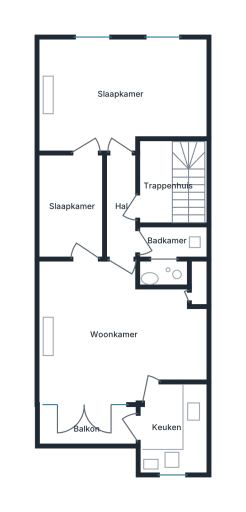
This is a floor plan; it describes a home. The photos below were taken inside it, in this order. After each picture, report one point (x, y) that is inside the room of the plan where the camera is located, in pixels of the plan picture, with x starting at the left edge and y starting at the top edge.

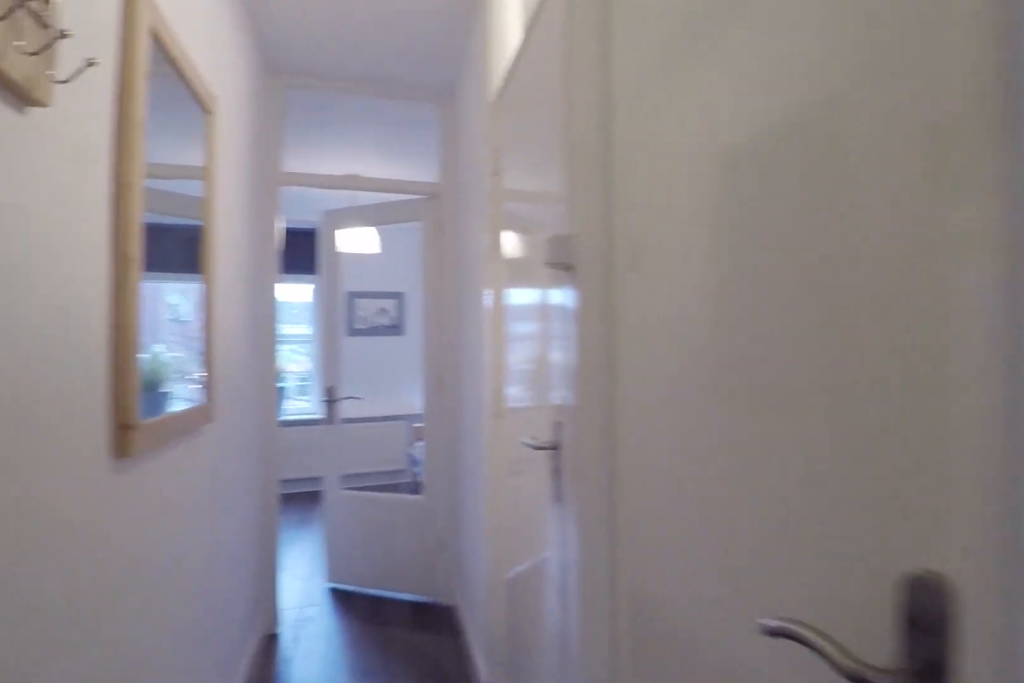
(121, 206)
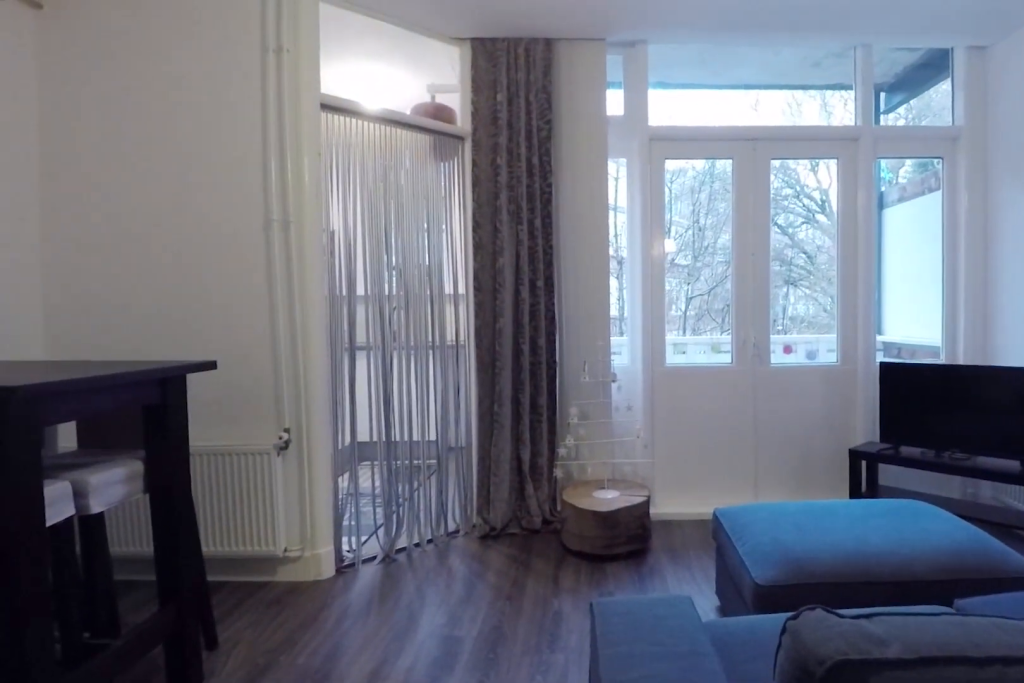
(115, 333)
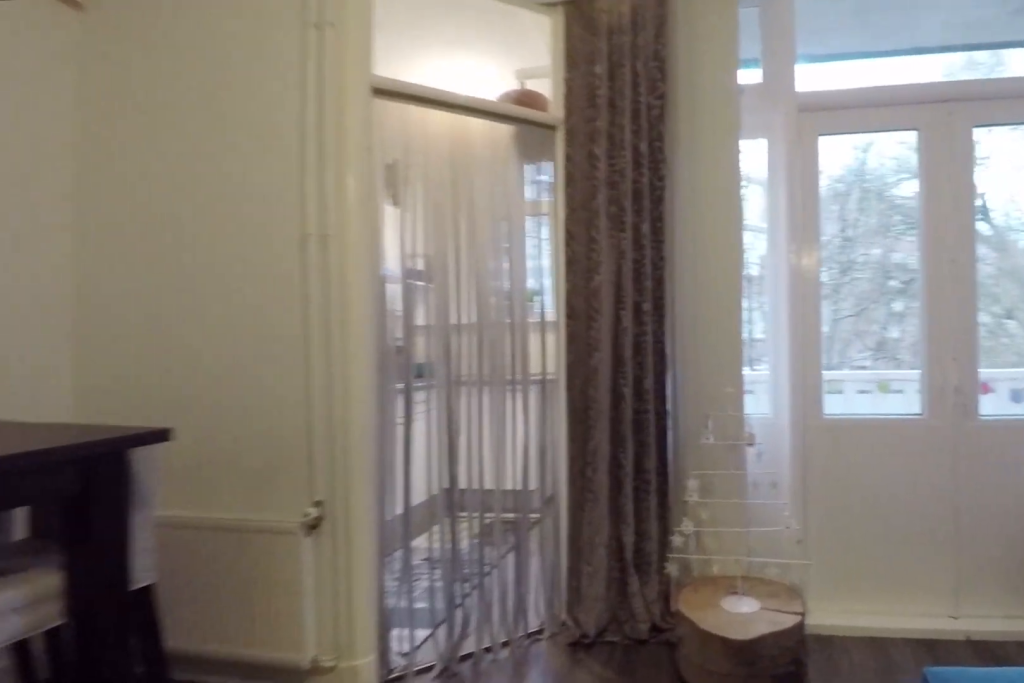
(115, 333)
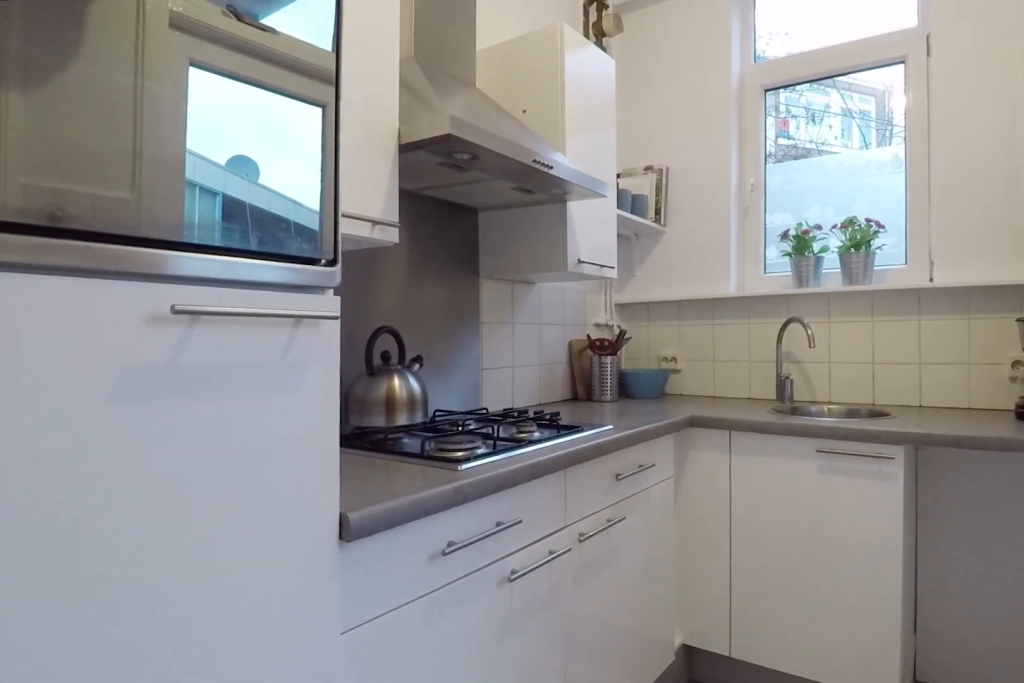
(174, 428)
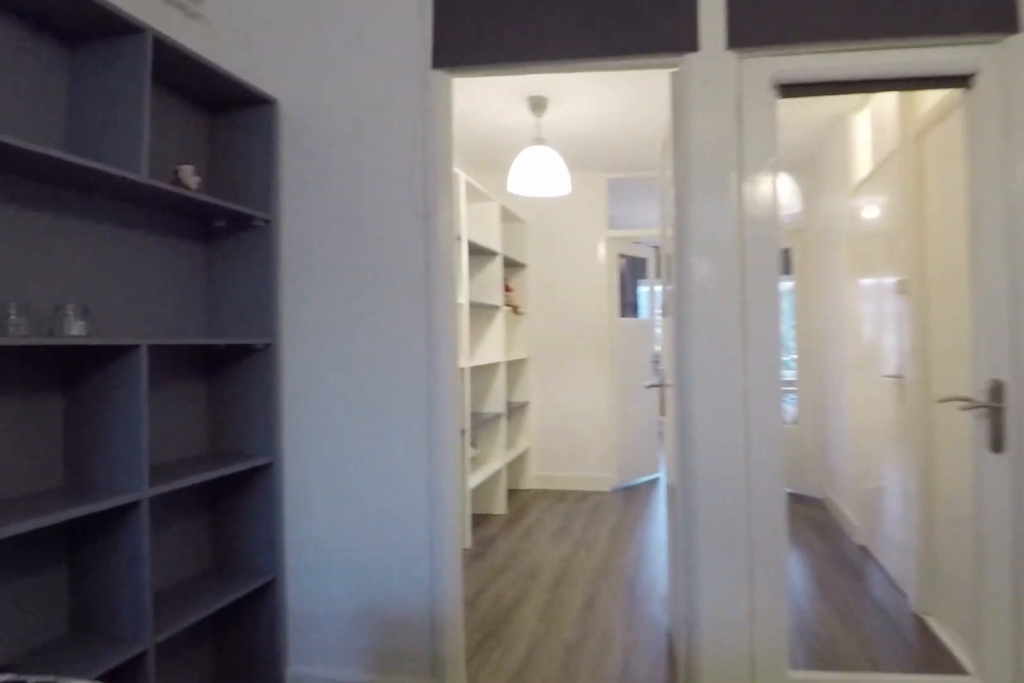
(115, 333)
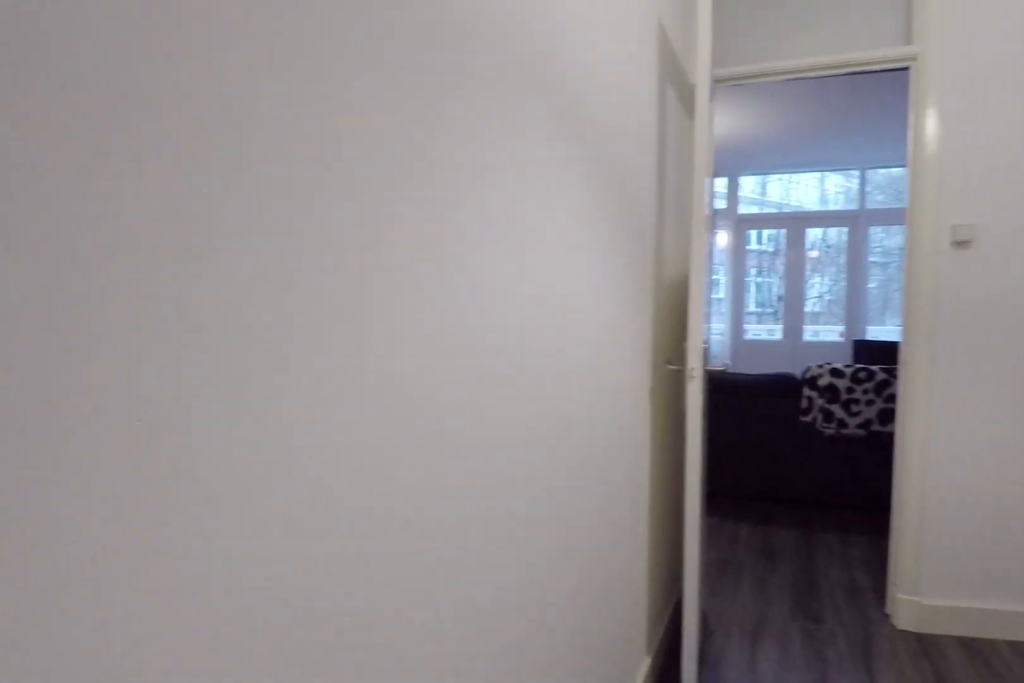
(72, 205)
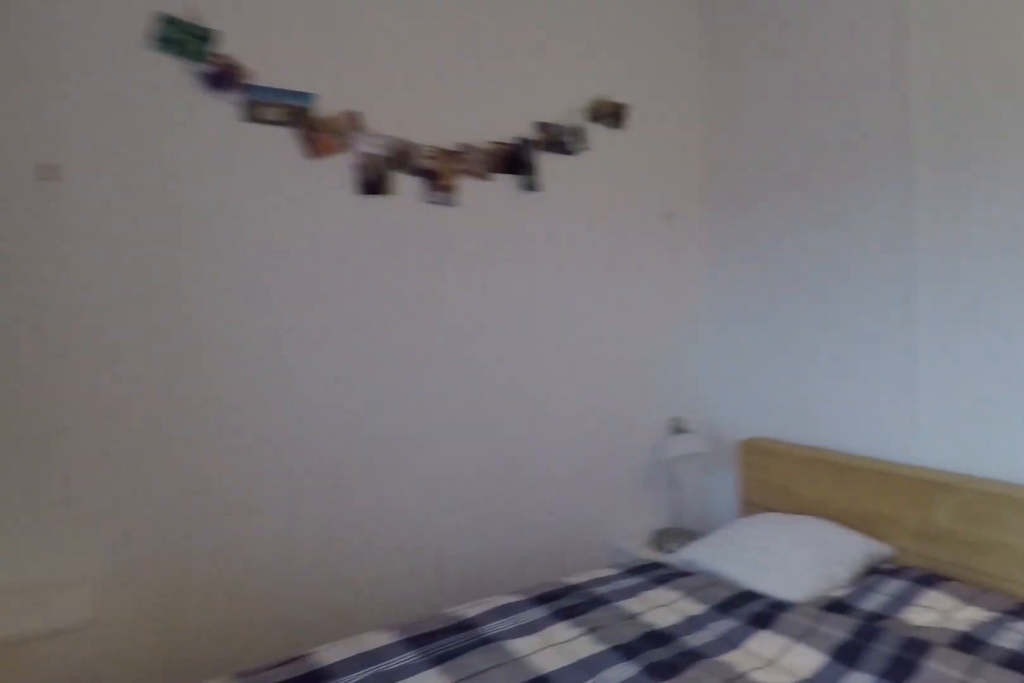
(122, 93)
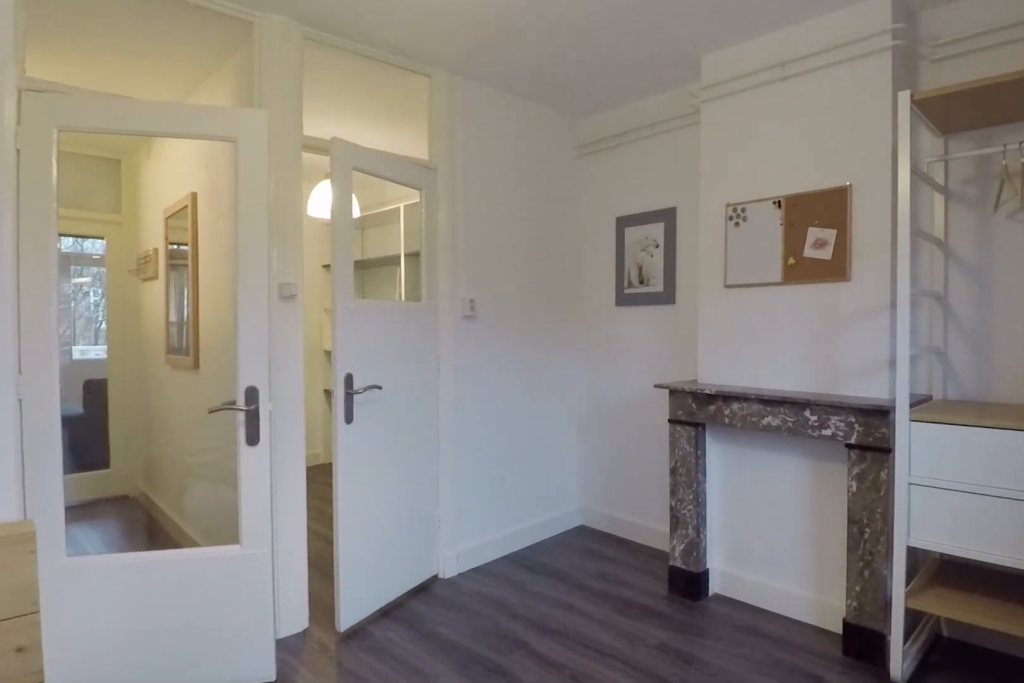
(122, 93)
